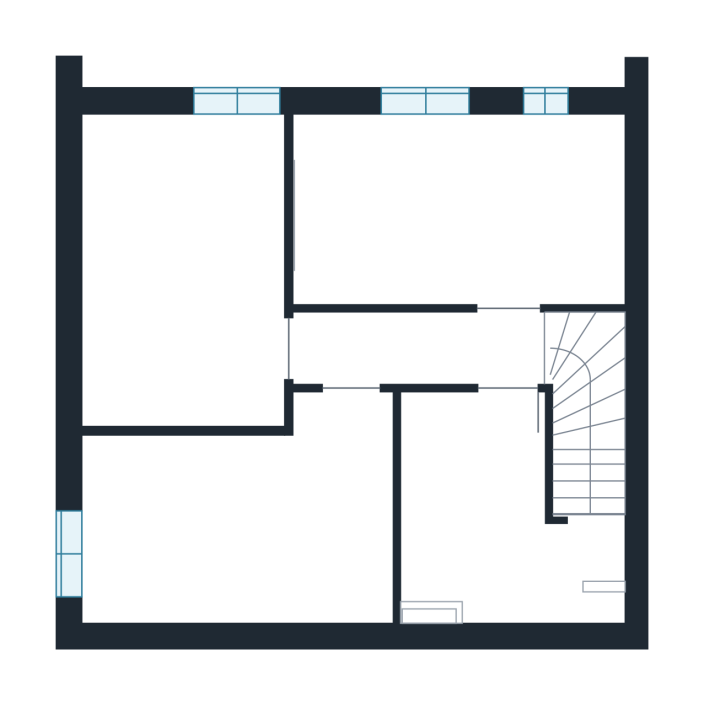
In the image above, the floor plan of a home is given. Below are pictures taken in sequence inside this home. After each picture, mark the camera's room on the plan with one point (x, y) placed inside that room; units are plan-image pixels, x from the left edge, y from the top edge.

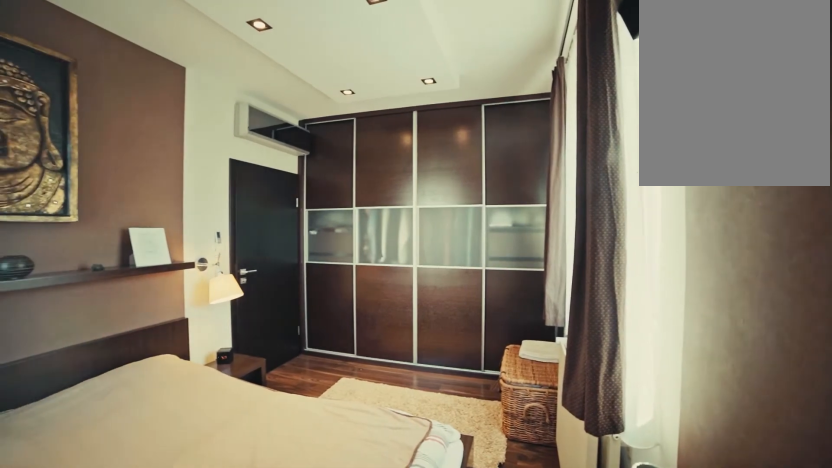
(119, 161)
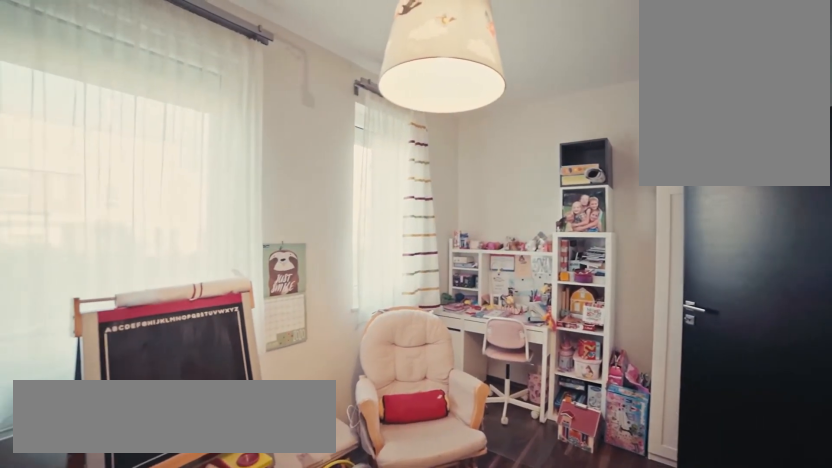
(362, 257)
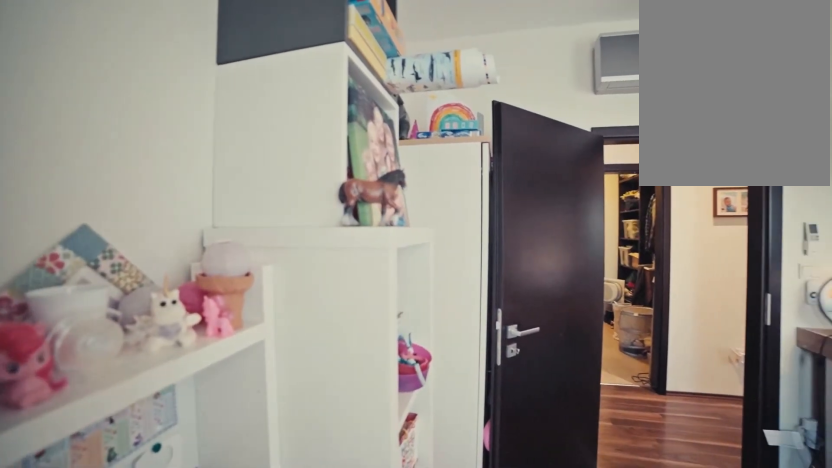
(578, 196)
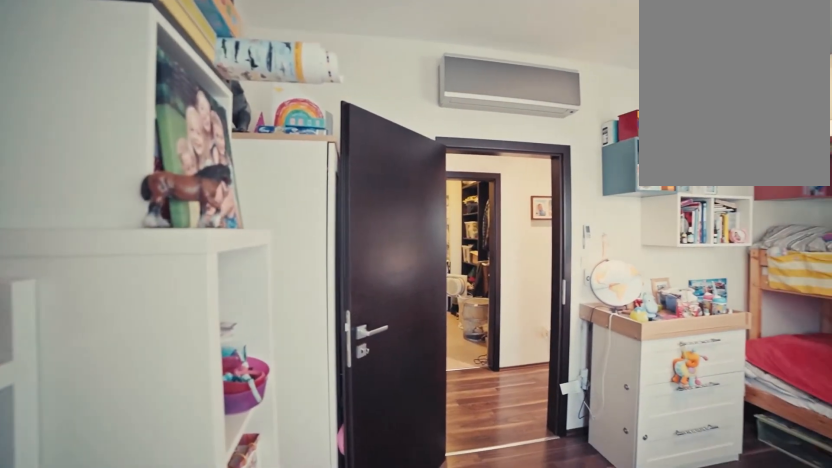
(579, 196)
